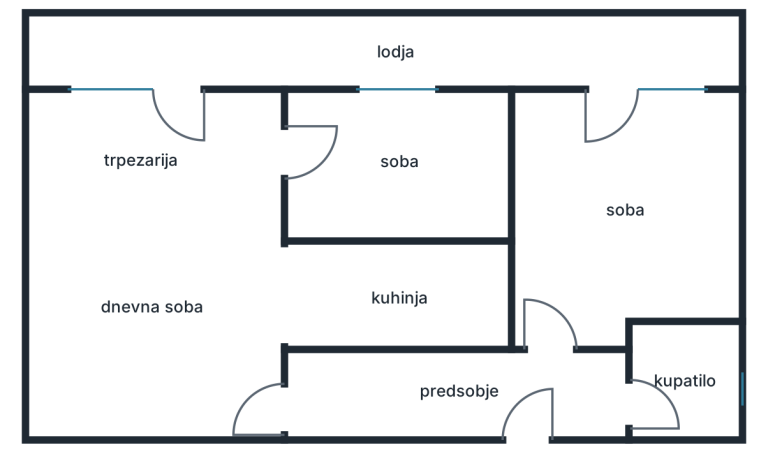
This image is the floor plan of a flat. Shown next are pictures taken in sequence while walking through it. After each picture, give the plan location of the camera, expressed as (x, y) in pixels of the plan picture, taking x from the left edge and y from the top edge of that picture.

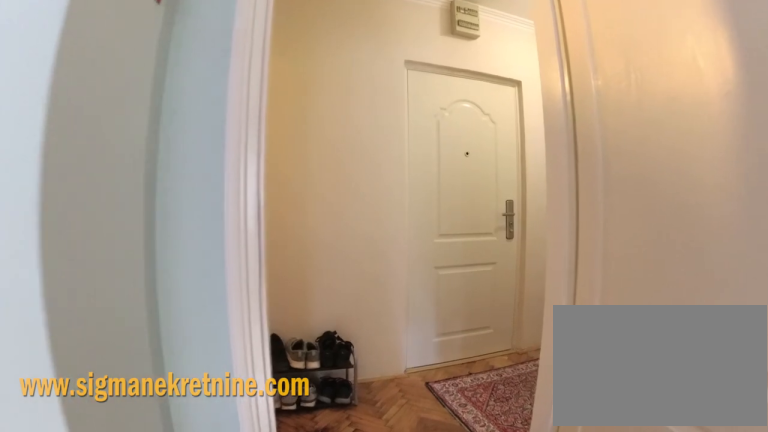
(555, 292)
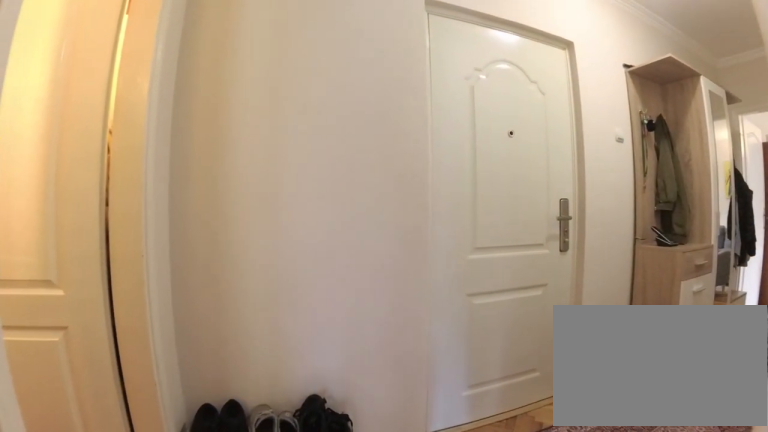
(555, 331)
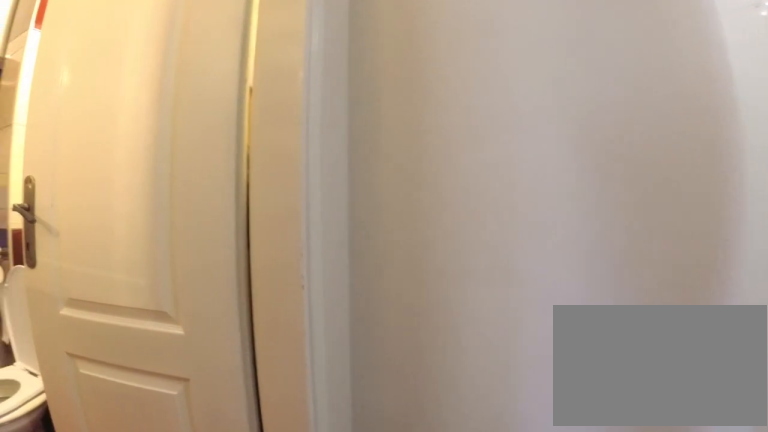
(566, 372)
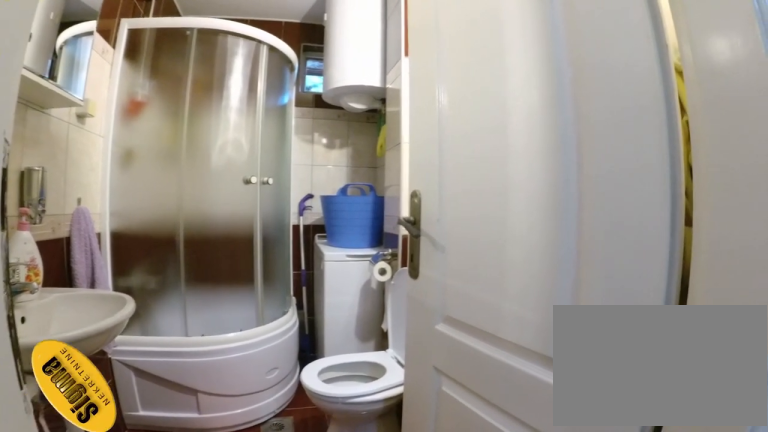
(569, 388)
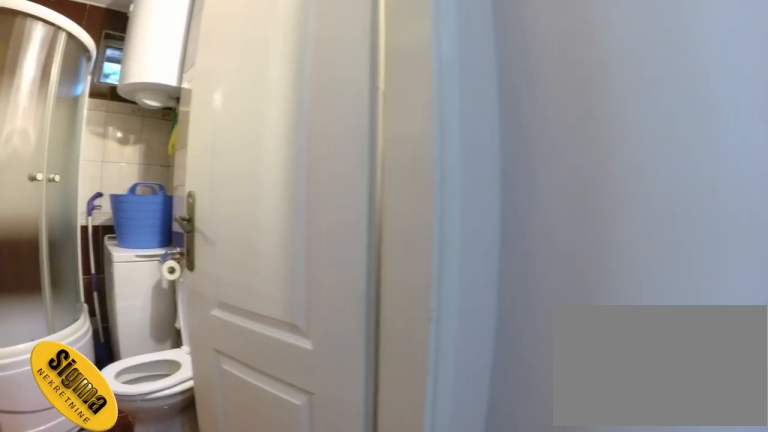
(567, 378)
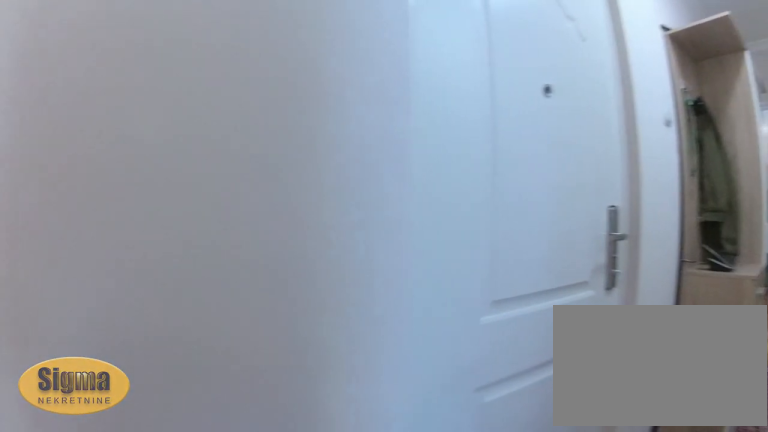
(587, 378)
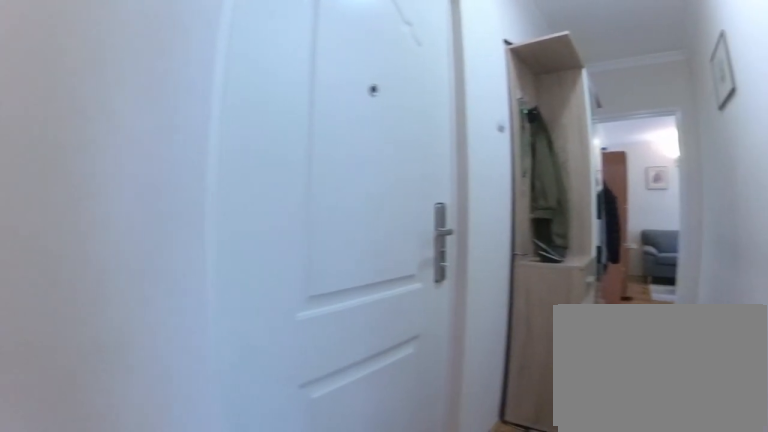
(592, 384)
